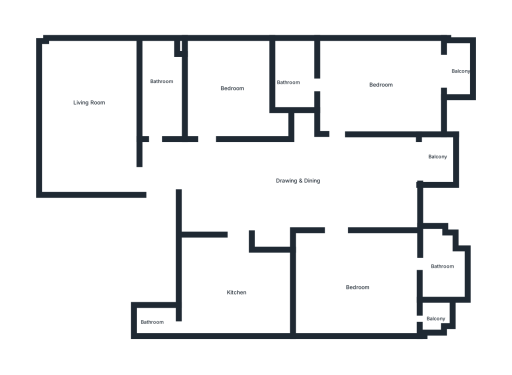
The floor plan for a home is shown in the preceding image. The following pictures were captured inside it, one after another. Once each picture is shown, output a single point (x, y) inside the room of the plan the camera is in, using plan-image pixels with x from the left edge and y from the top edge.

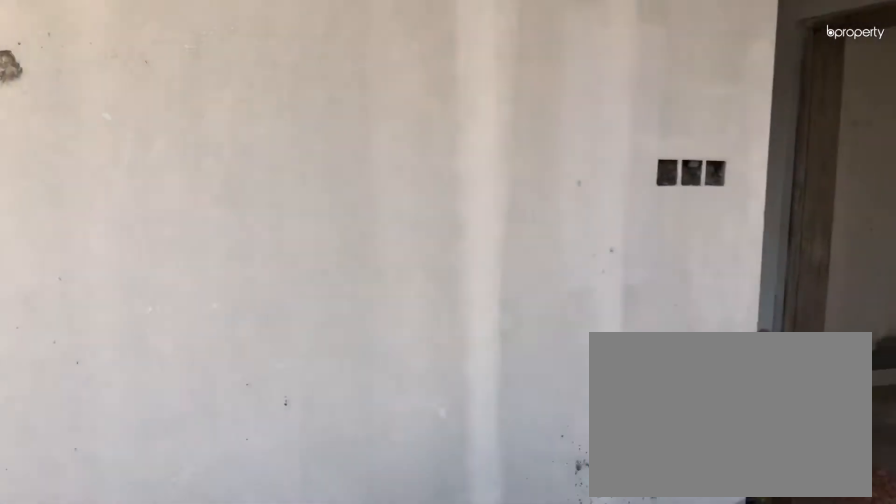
(91, 117)
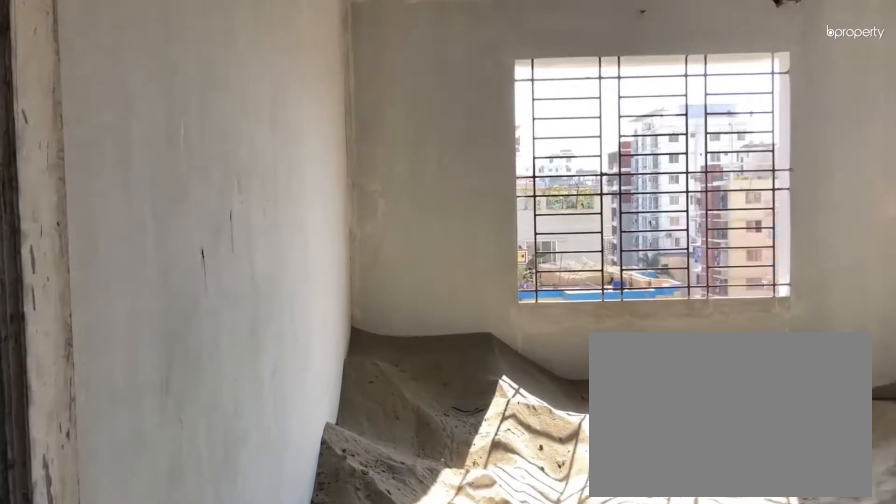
(215, 132)
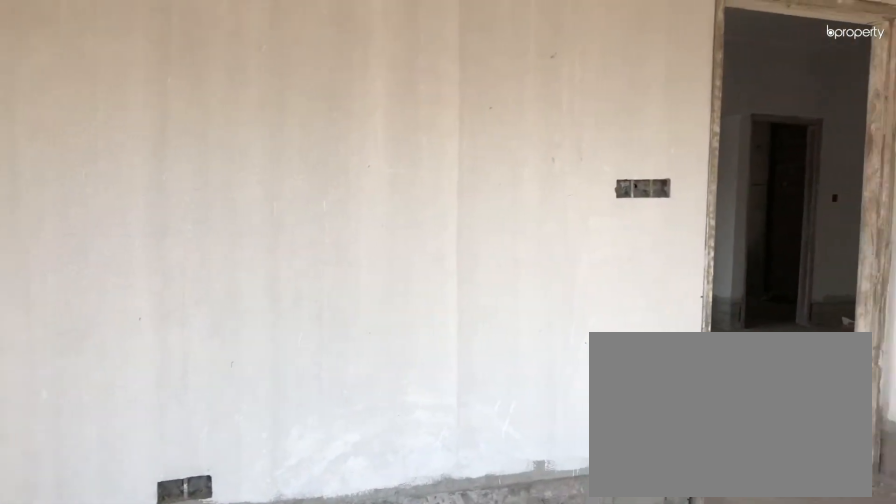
(375, 83)
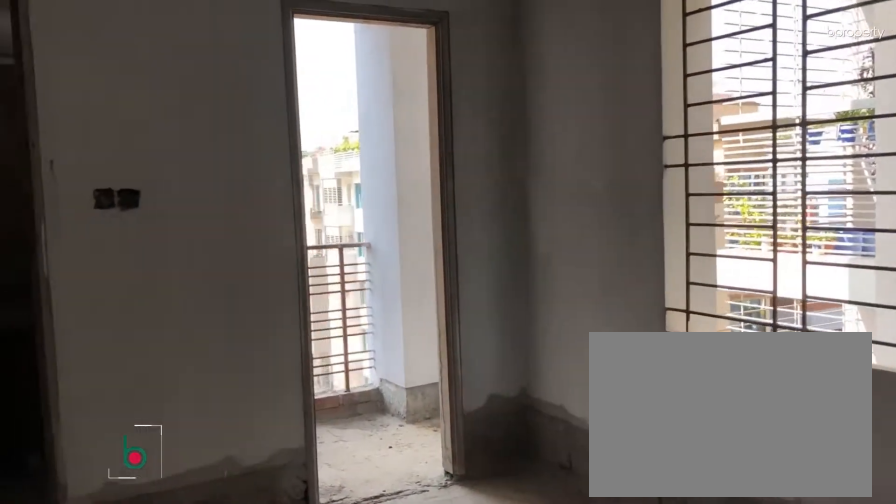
(357, 289)
